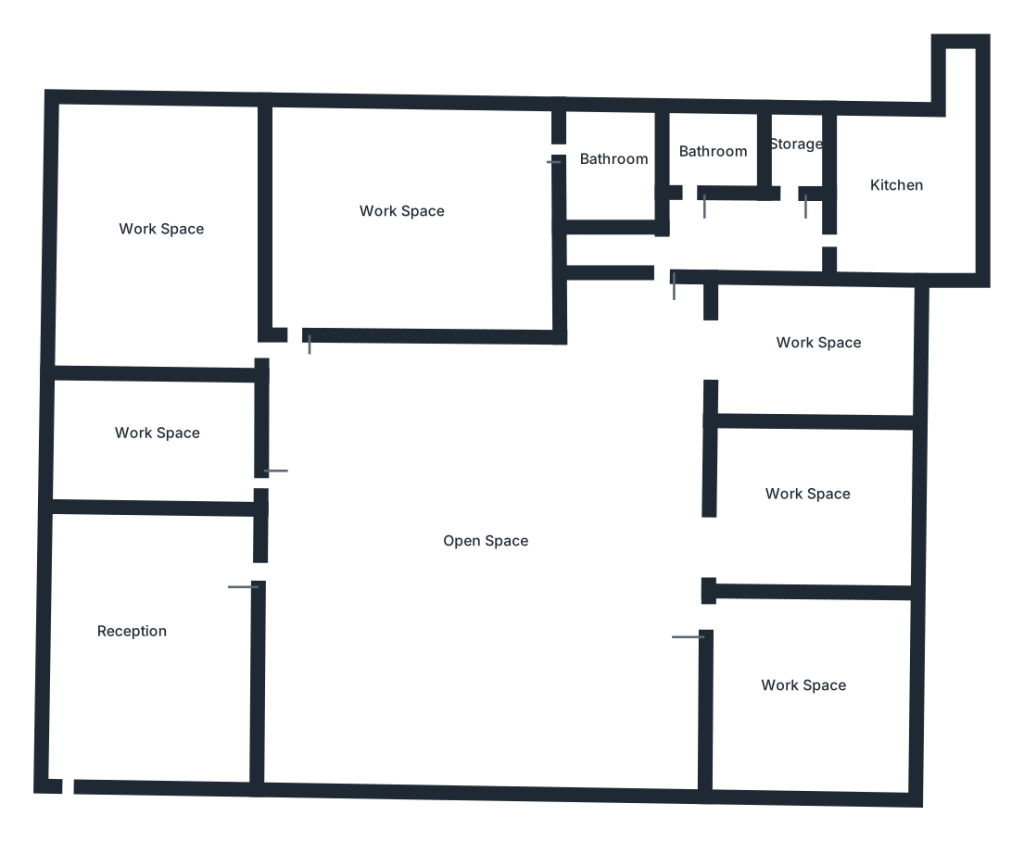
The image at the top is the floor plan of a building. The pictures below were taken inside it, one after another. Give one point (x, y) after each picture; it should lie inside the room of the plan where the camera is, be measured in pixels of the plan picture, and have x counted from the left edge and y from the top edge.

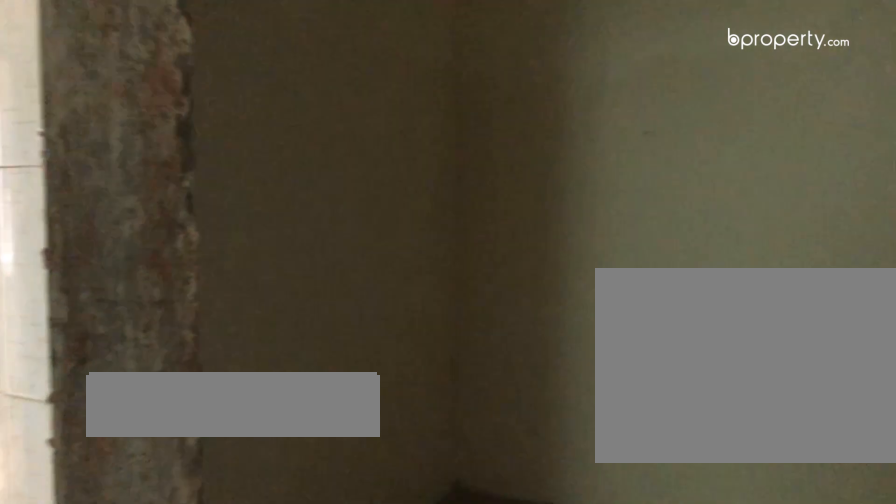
(828, 332)
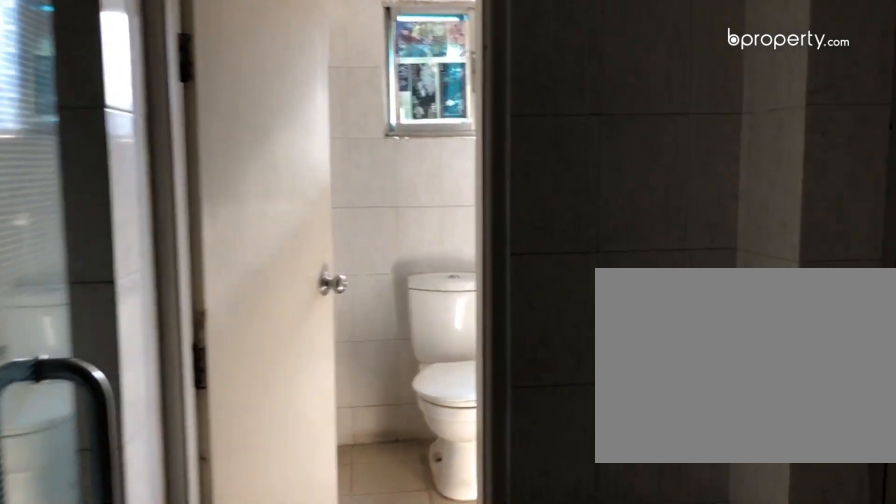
(679, 246)
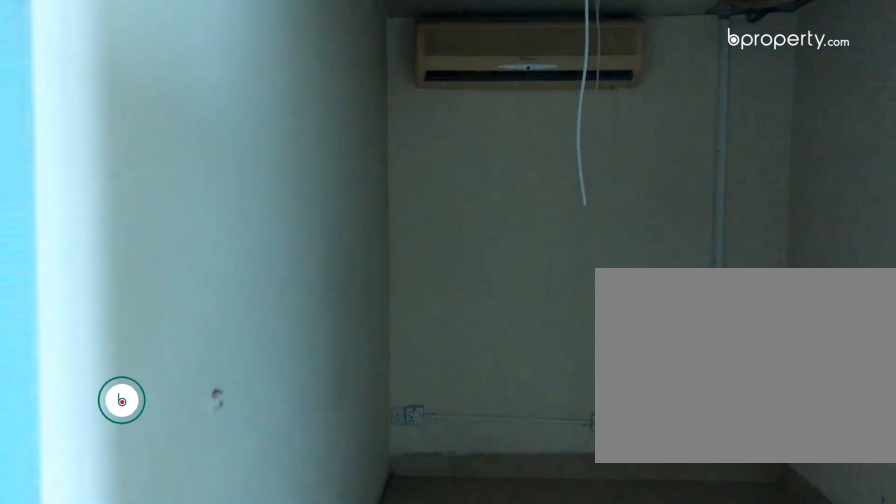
(166, 469)
